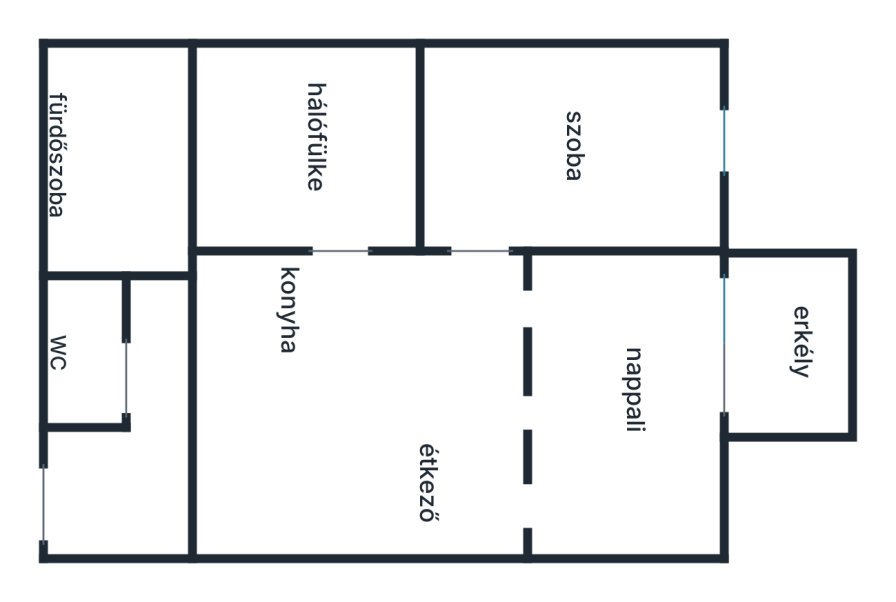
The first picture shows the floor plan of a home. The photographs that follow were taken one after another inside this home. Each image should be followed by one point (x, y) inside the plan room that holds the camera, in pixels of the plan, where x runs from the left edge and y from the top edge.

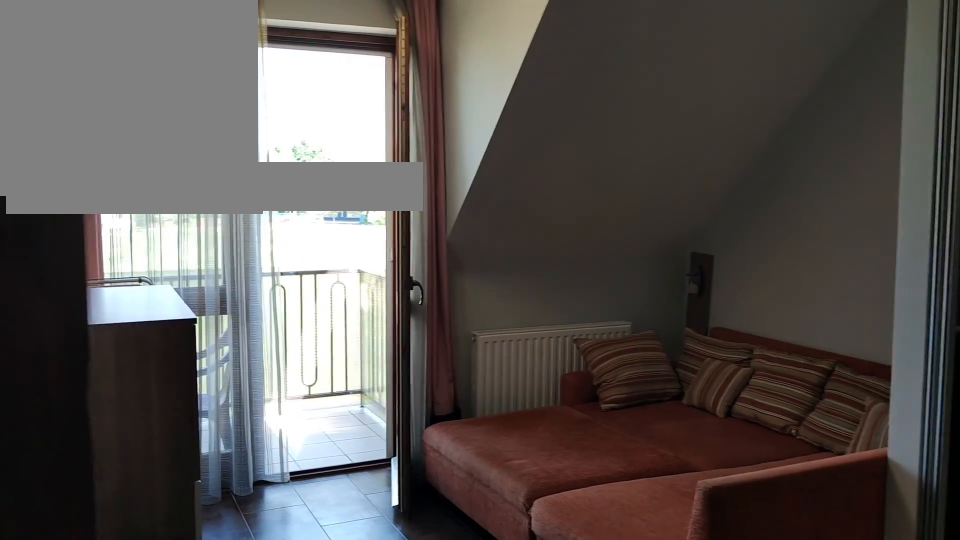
(638, 416)
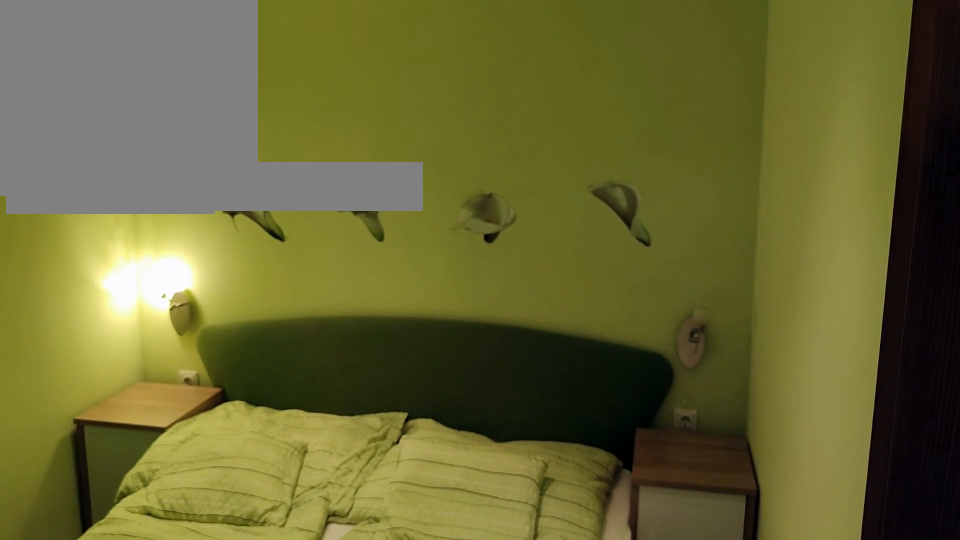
(294, 134)
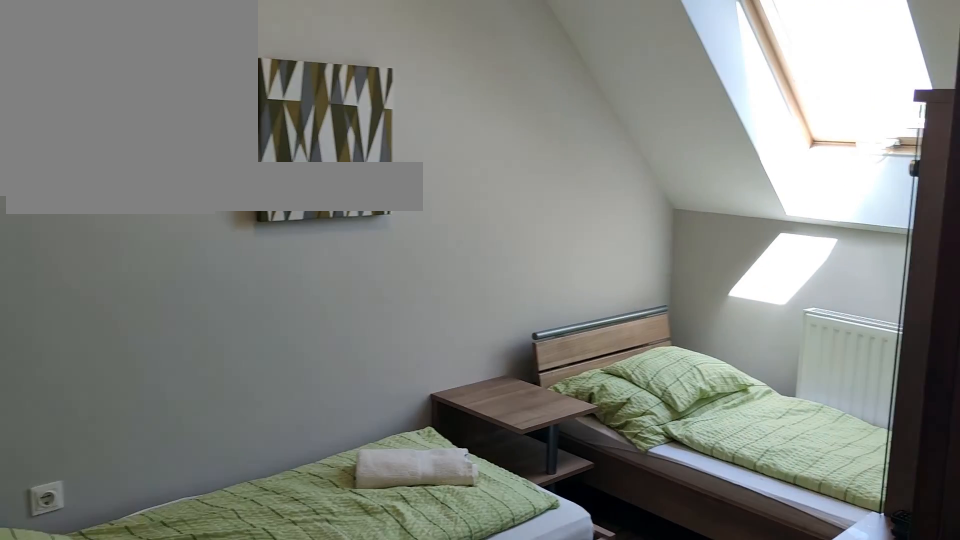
(574, 133)
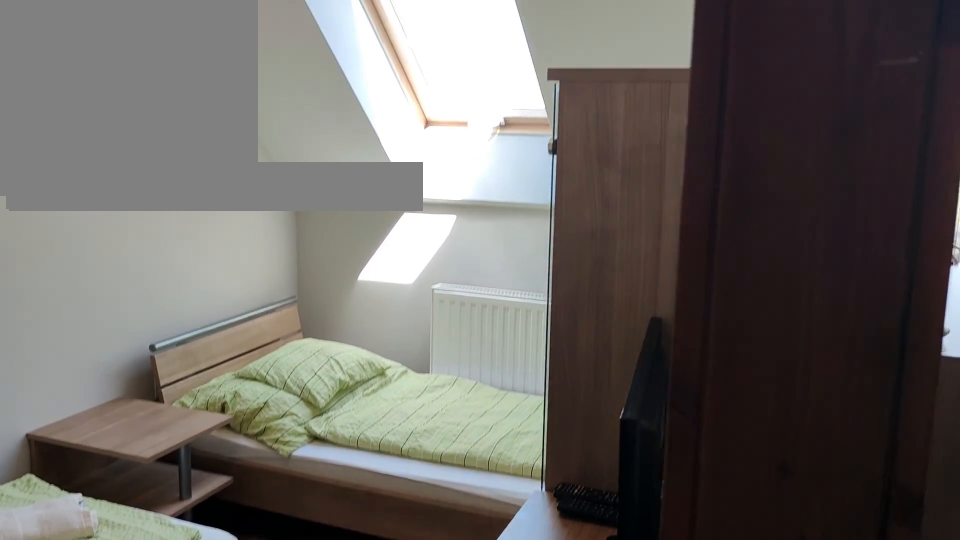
(574, 133)
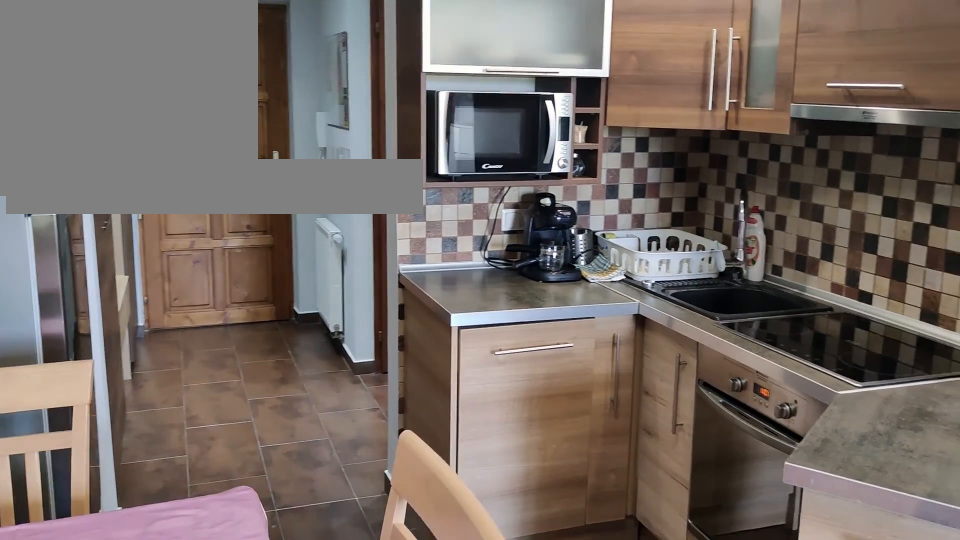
(351, 417)
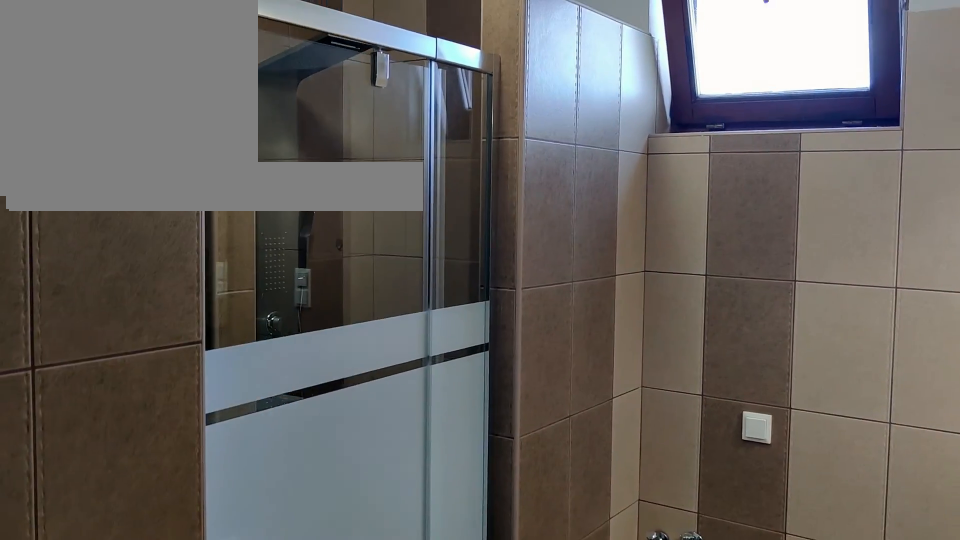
(81, 159)
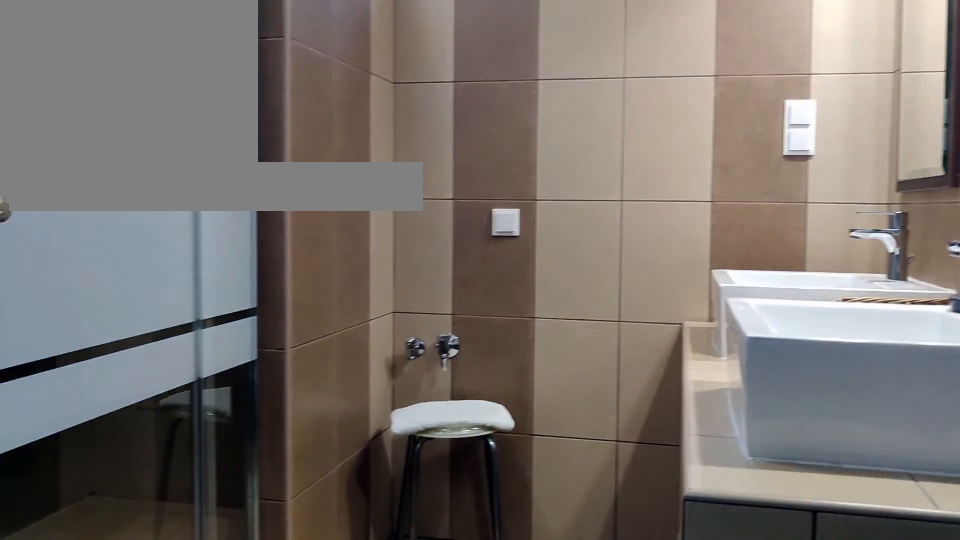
(81, 159)
